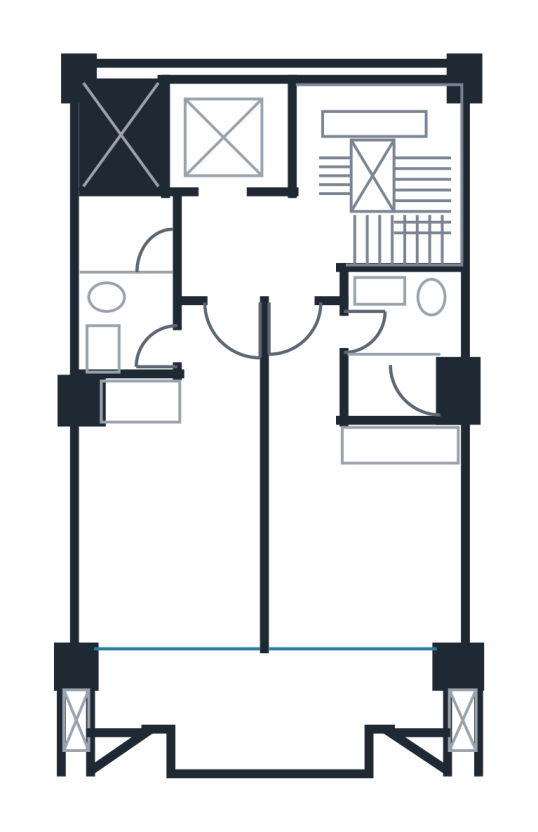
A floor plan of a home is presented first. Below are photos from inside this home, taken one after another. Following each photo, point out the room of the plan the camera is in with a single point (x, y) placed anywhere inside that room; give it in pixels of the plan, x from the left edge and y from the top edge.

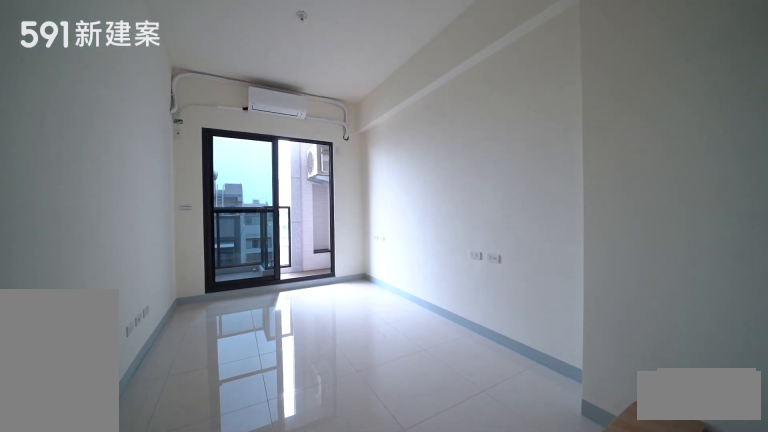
(174, 494)
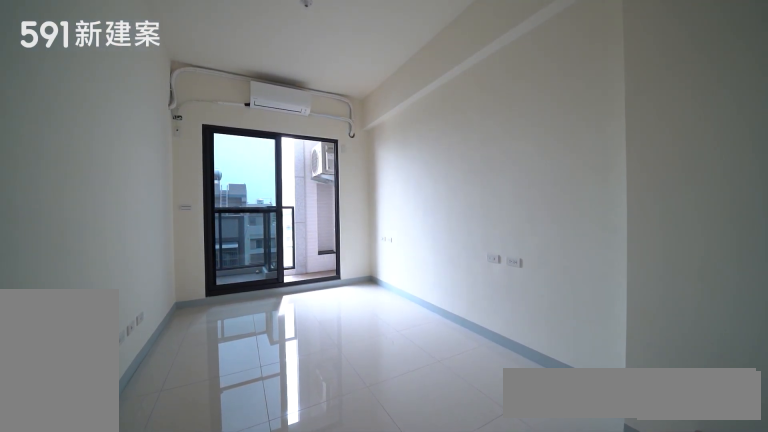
(174, 494)
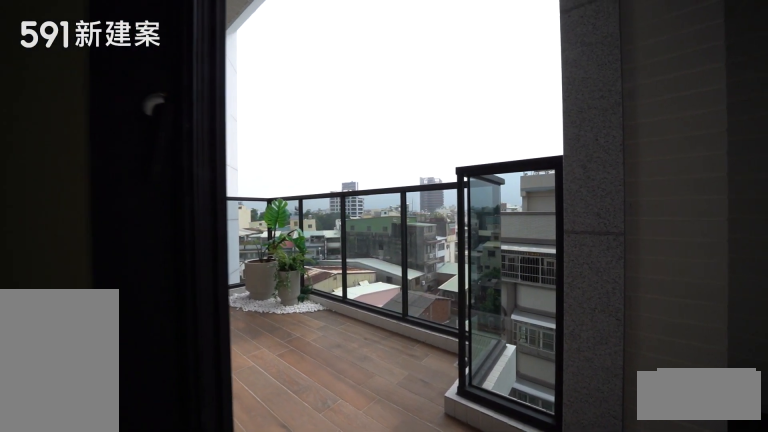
(269, 702)
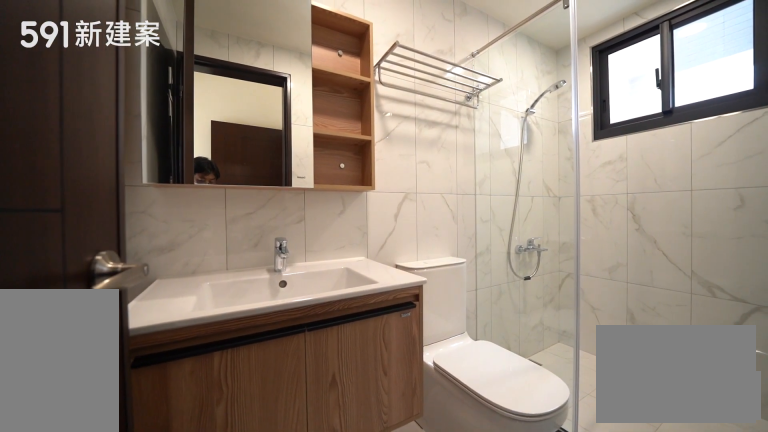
(128, 282)
